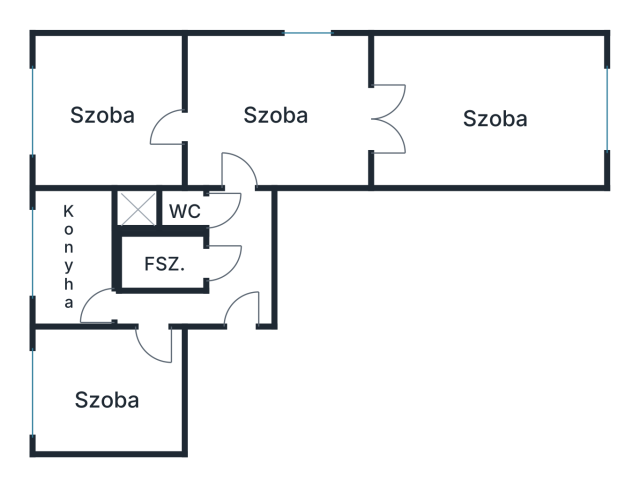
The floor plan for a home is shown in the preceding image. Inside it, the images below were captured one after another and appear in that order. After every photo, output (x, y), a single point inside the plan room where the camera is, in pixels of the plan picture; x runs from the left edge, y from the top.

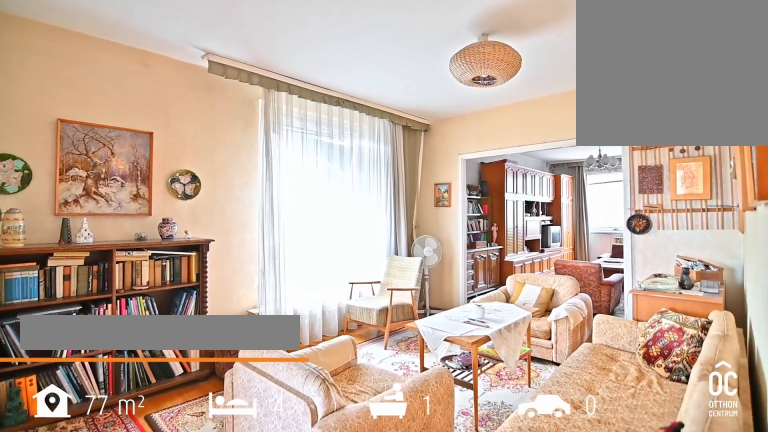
(278, 115)
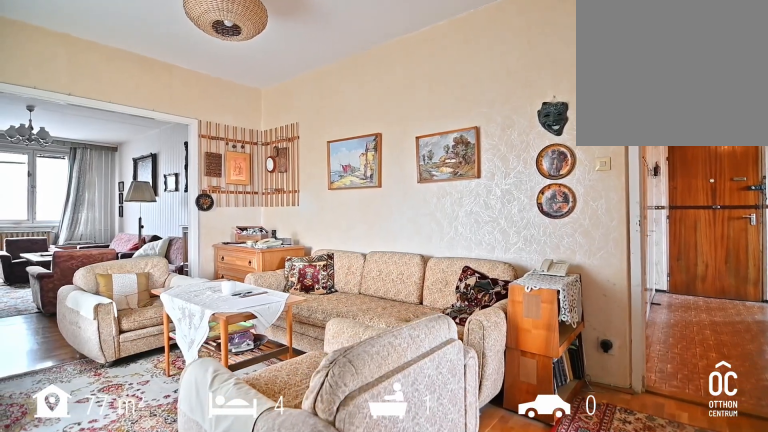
(278, 115)
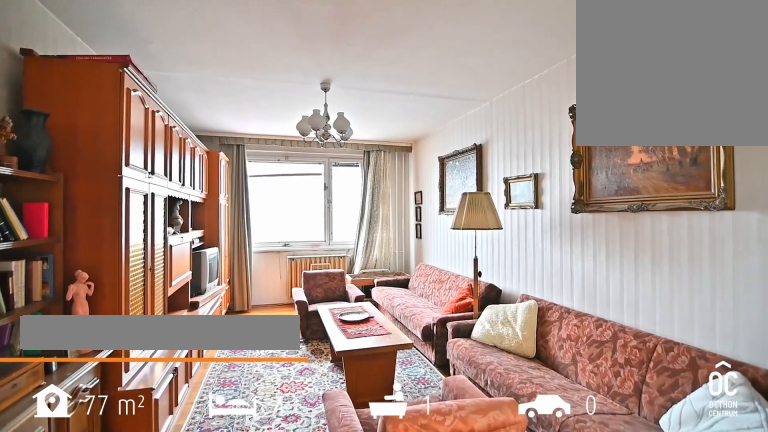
(491, 115)
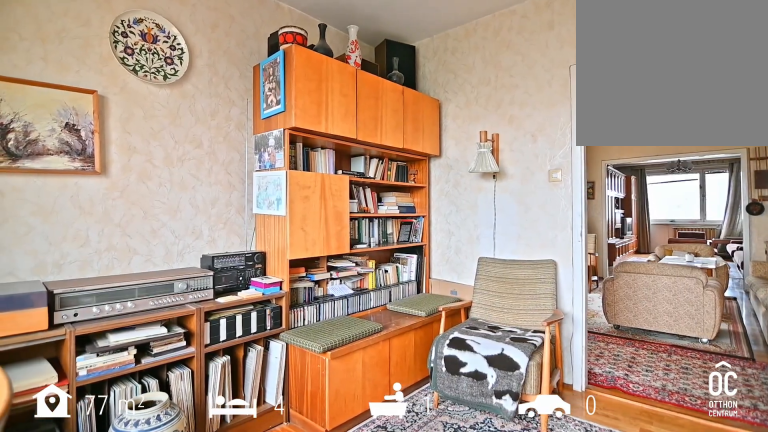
(107, 113)
